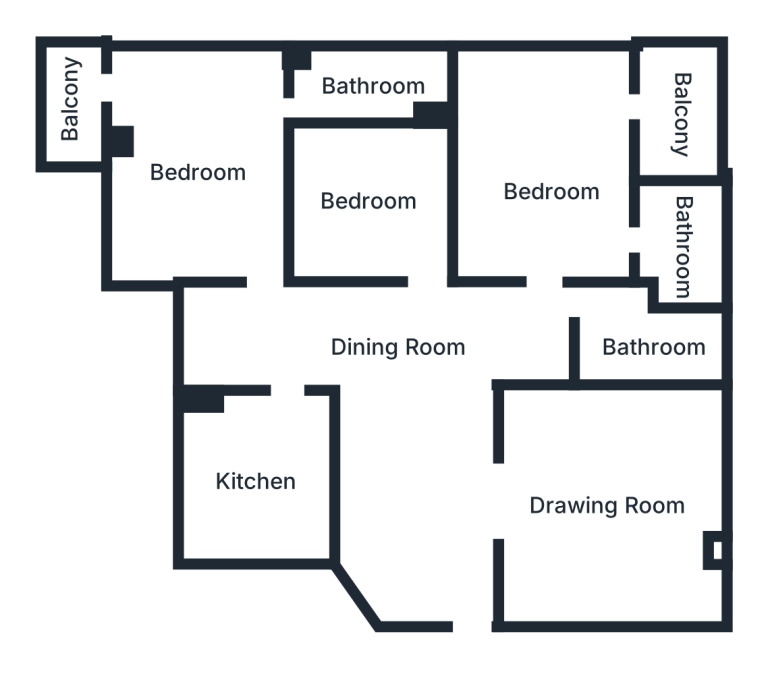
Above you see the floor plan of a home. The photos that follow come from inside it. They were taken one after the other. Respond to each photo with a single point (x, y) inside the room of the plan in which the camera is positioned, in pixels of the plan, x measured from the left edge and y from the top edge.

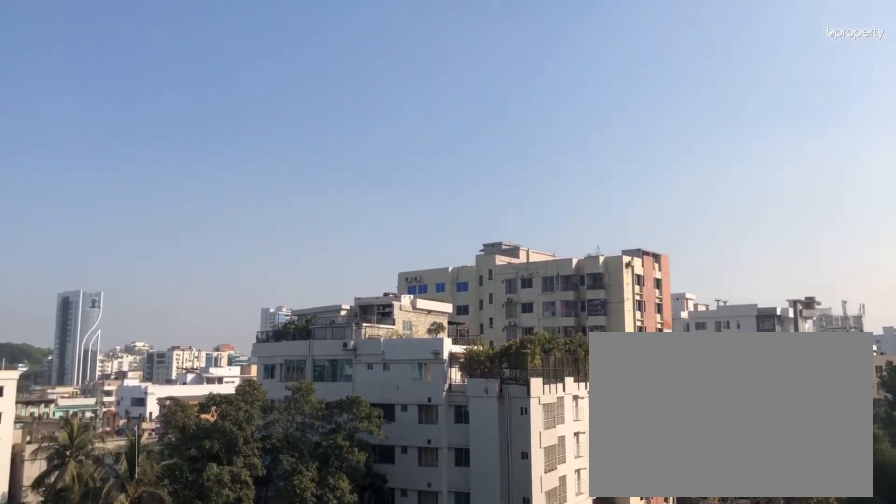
(682, 115)
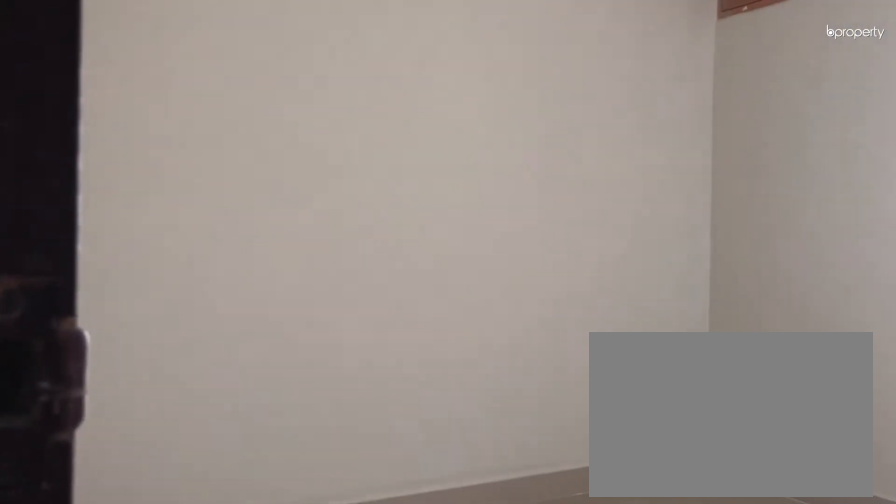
(368, 199)
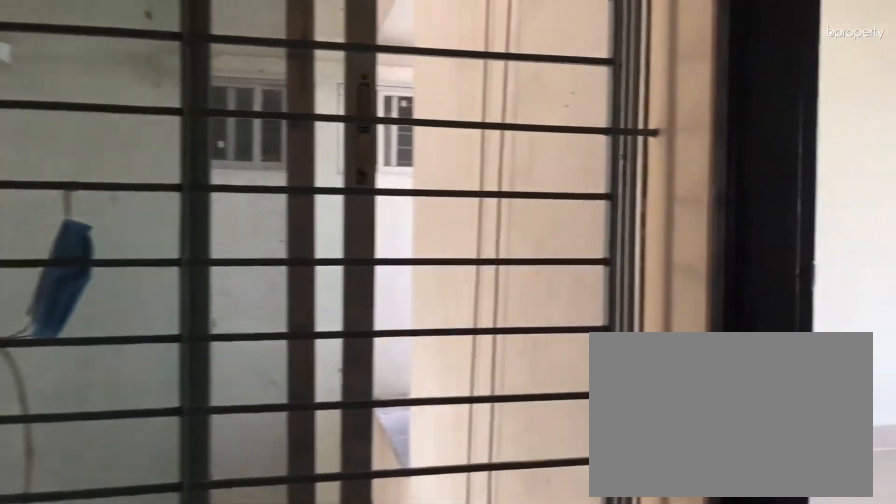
(200, 172)
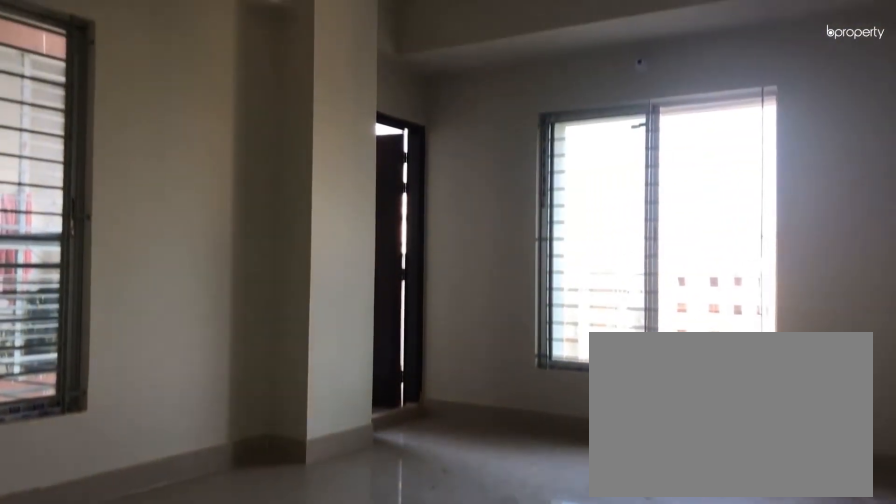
(200, 172)
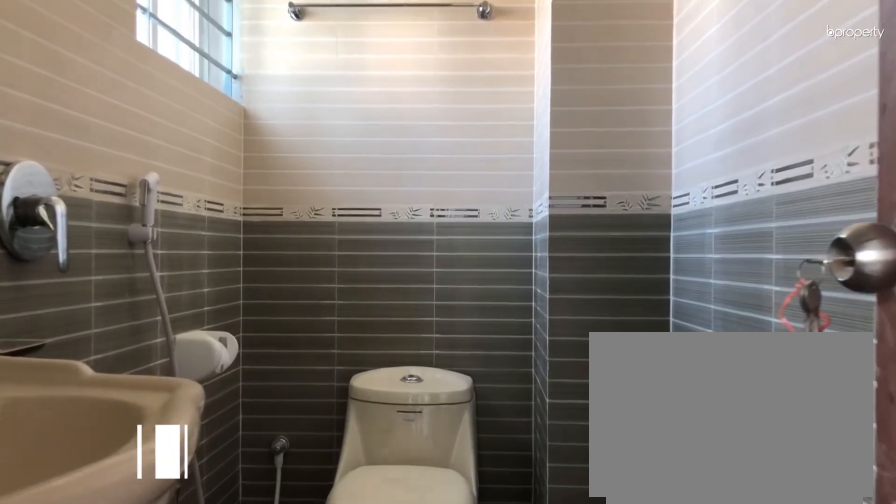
(372, 89)
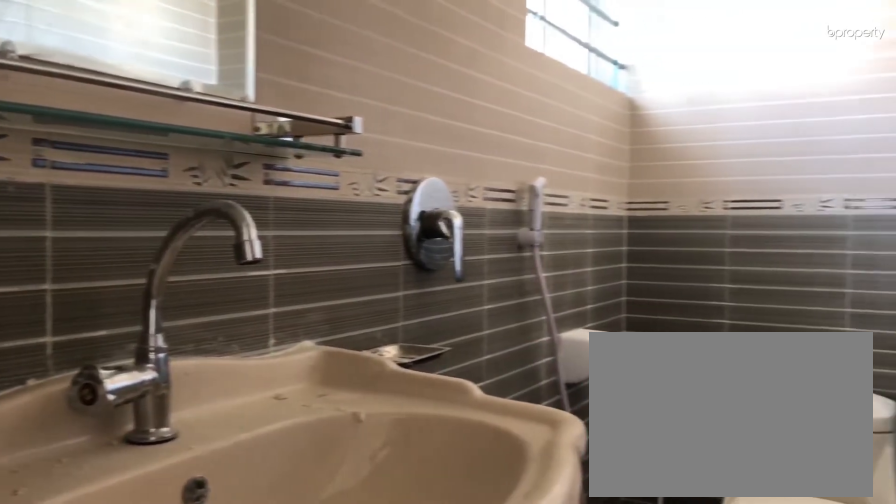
(372, 89)
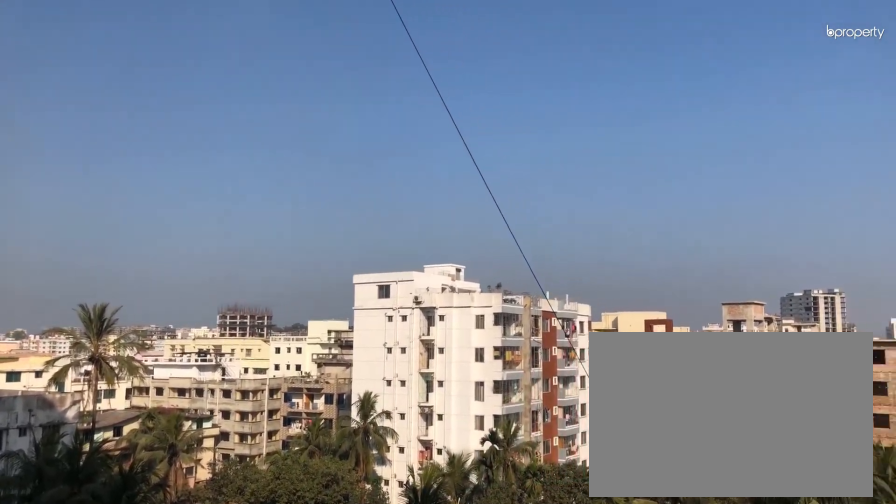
(70, 97)
